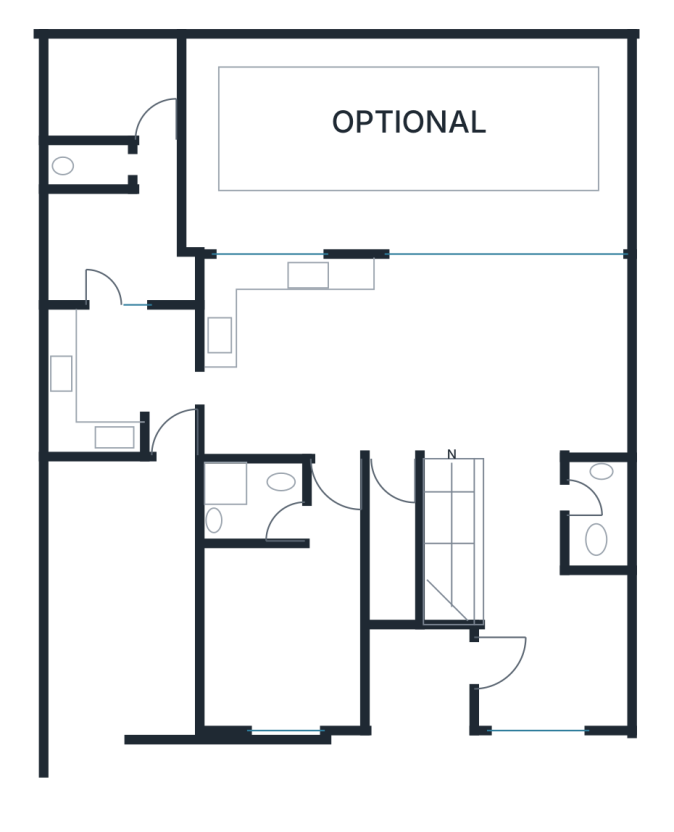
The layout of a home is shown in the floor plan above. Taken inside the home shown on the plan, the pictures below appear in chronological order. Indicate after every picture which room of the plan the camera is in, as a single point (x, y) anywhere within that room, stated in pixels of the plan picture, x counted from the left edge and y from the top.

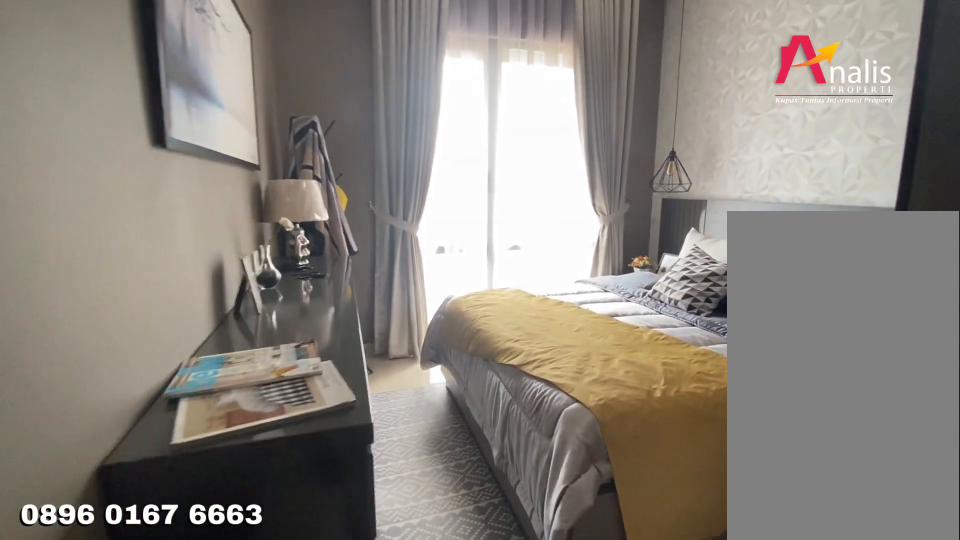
(282, 597)
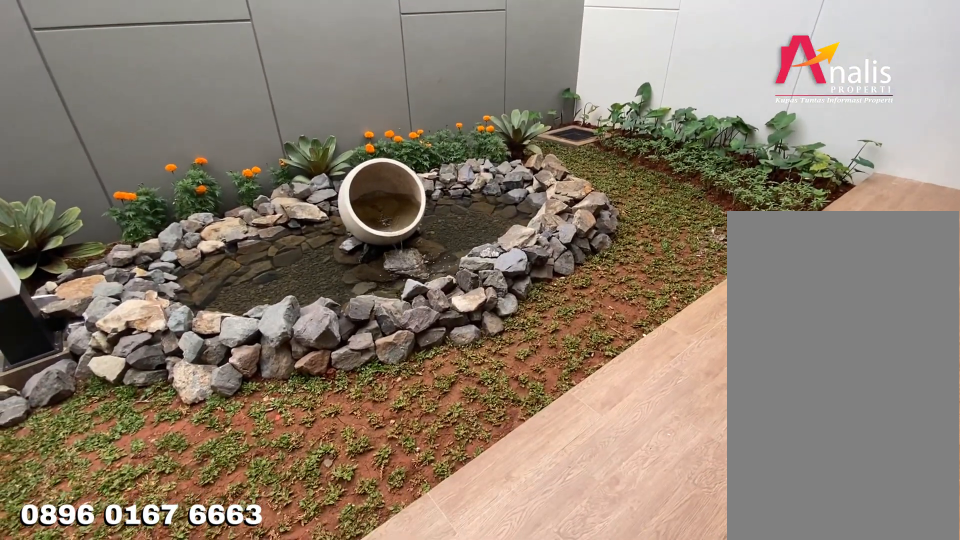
(407, 161)
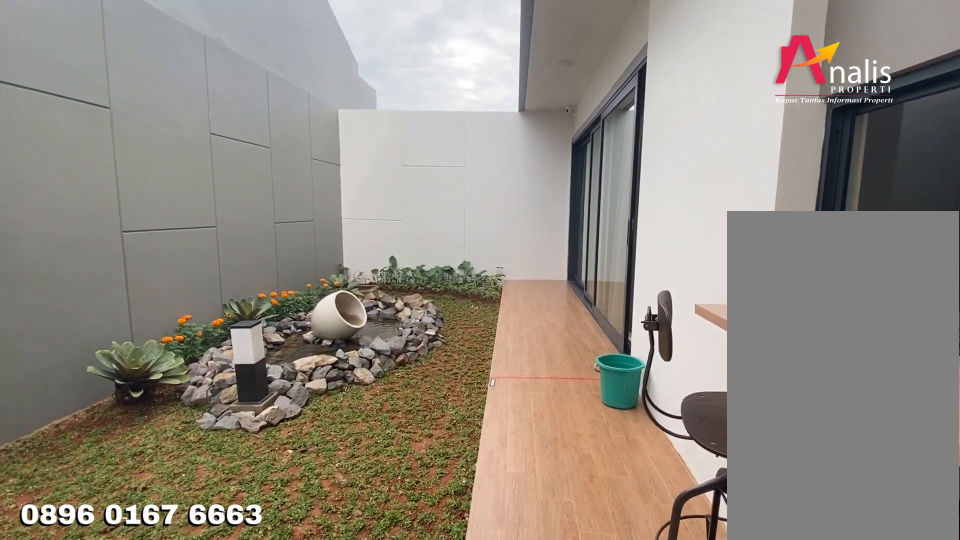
(413, 159)
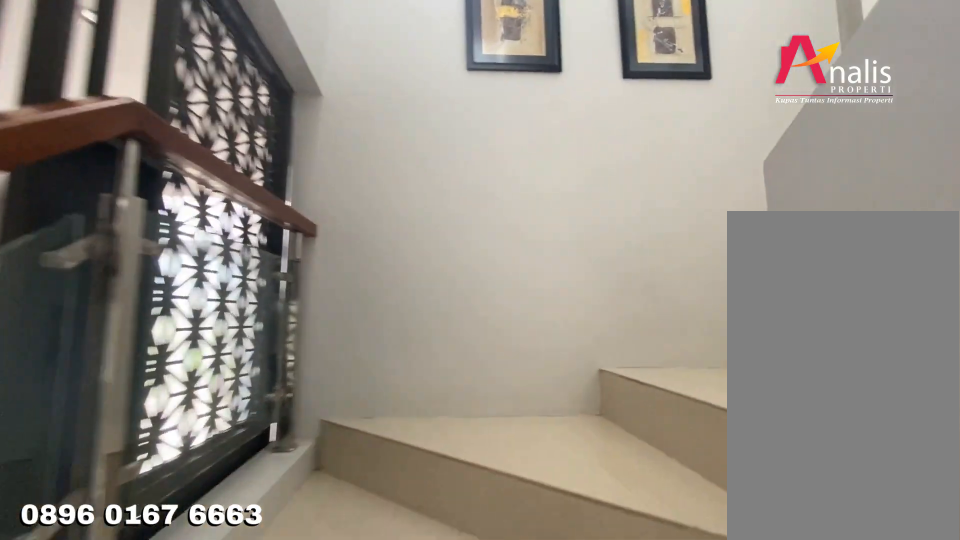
(450, 537)
